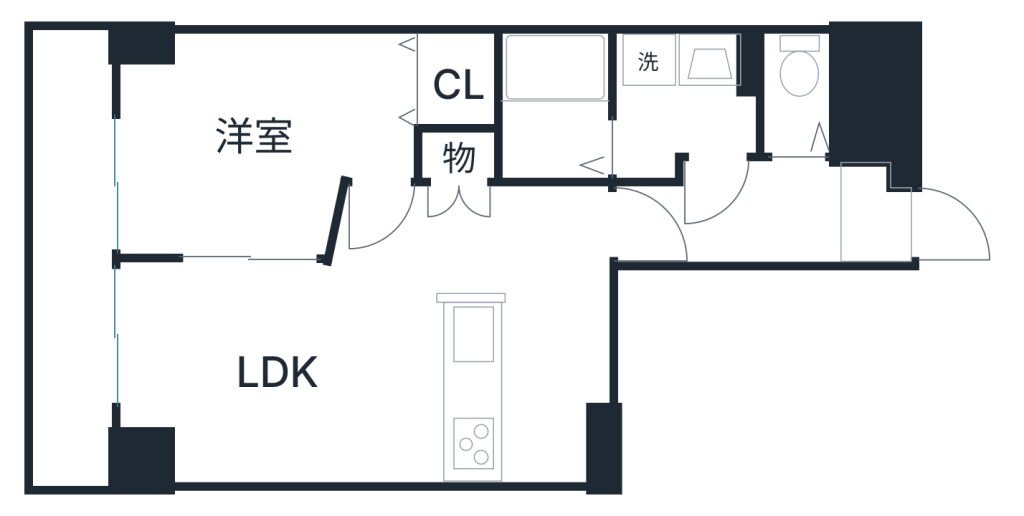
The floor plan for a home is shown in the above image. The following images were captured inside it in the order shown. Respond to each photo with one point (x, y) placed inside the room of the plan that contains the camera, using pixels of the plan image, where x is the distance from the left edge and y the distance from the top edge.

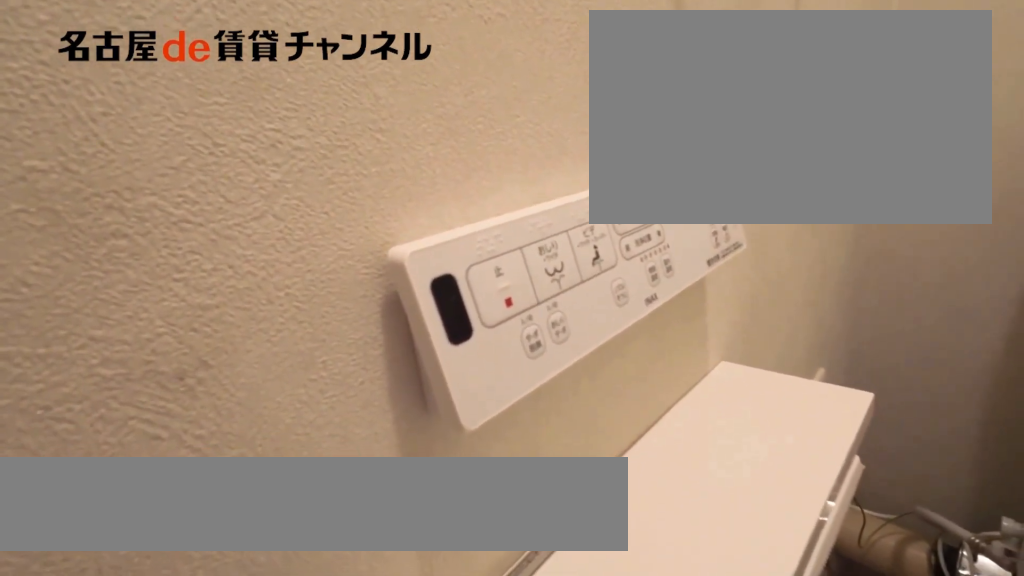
(798, 98)
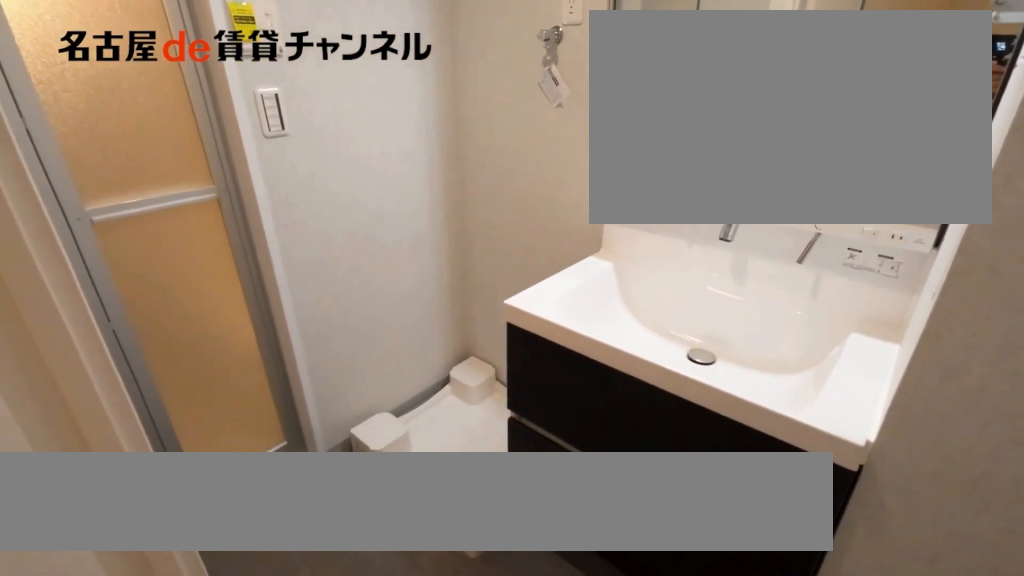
(685, 100)
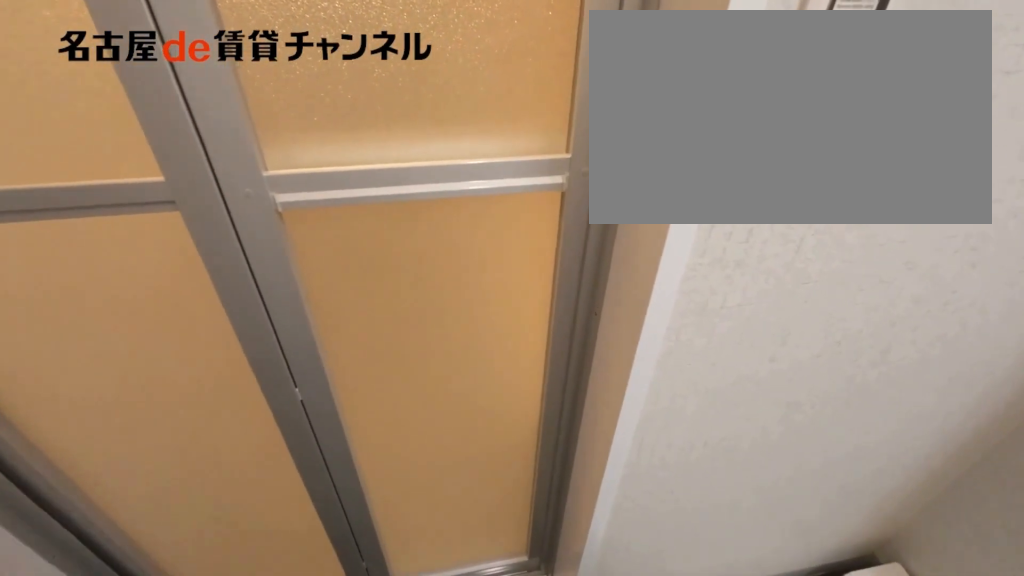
(685, 100)
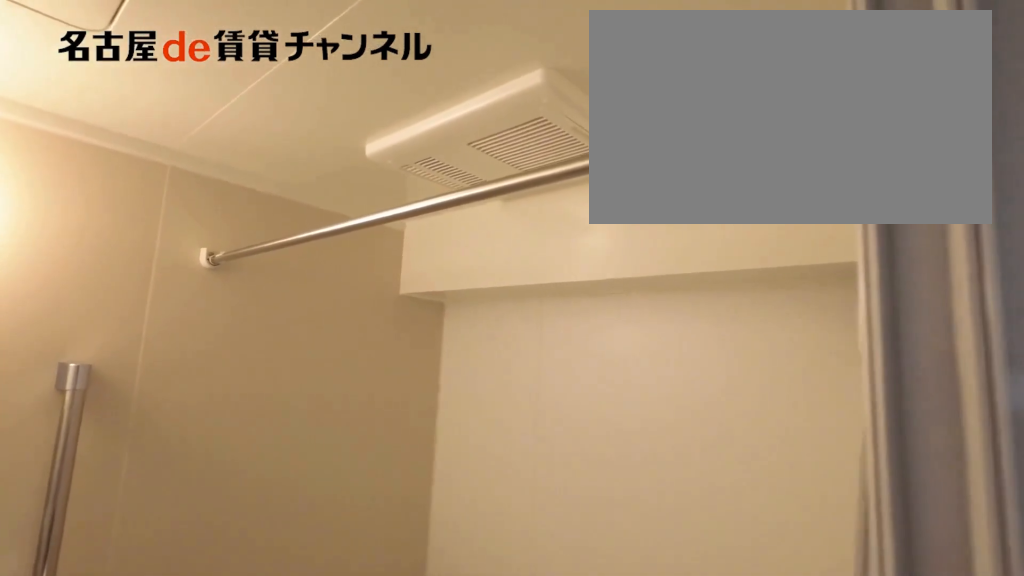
(551, 110)
